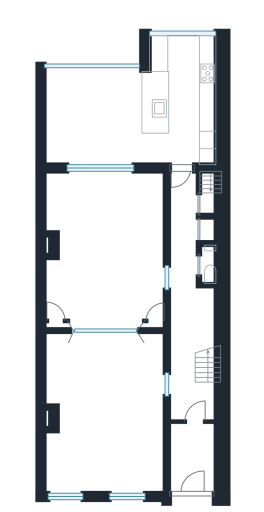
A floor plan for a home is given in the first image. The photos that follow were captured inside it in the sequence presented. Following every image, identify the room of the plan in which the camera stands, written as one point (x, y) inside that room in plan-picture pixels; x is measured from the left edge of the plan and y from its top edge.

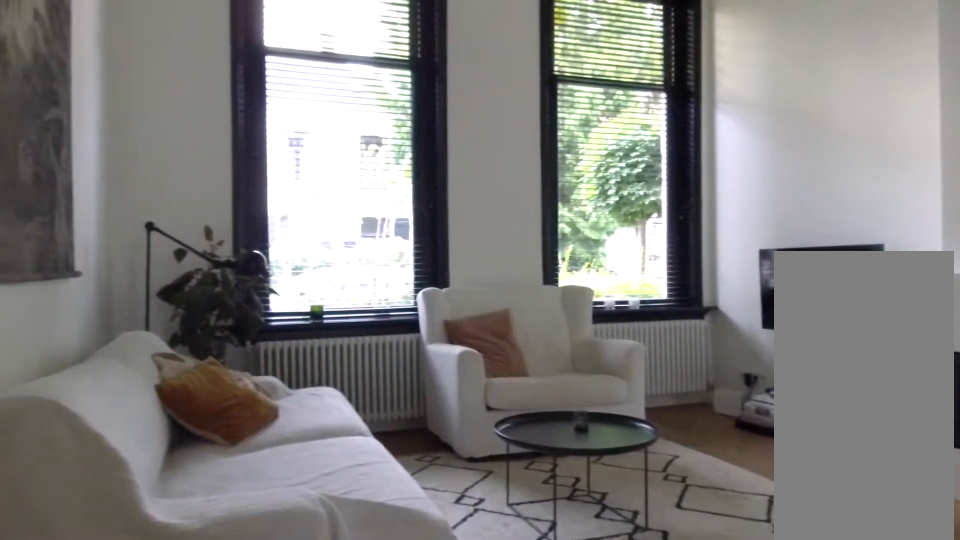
(105, 413)
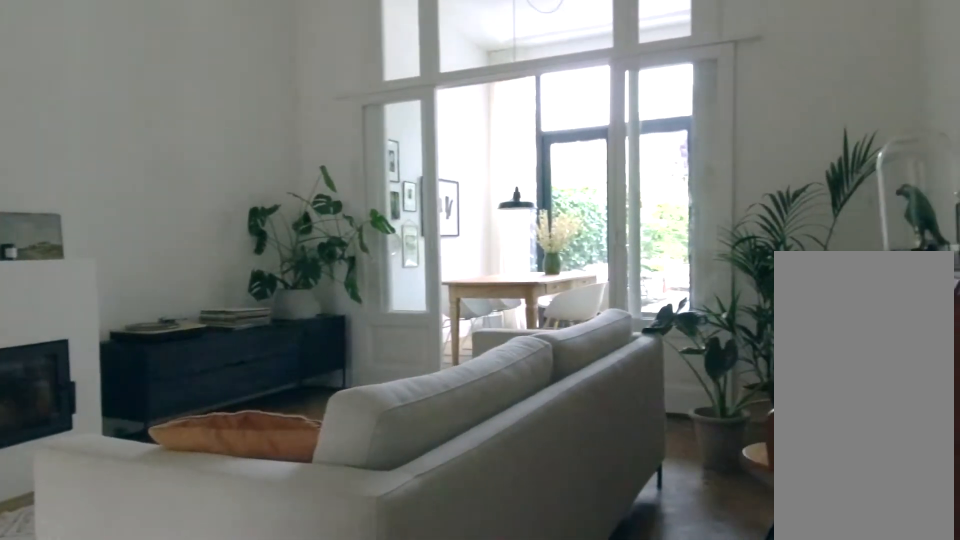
(105, 248)
